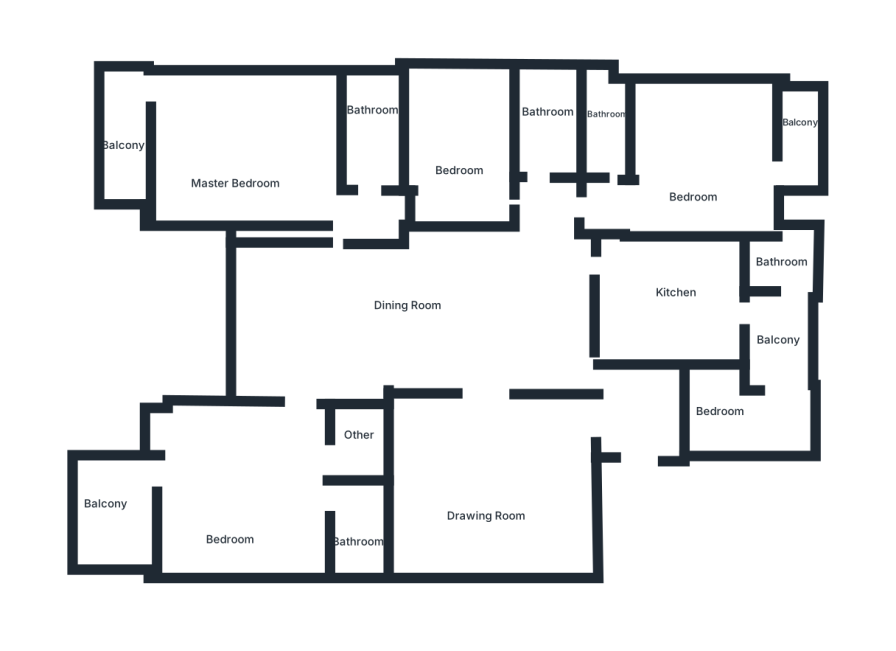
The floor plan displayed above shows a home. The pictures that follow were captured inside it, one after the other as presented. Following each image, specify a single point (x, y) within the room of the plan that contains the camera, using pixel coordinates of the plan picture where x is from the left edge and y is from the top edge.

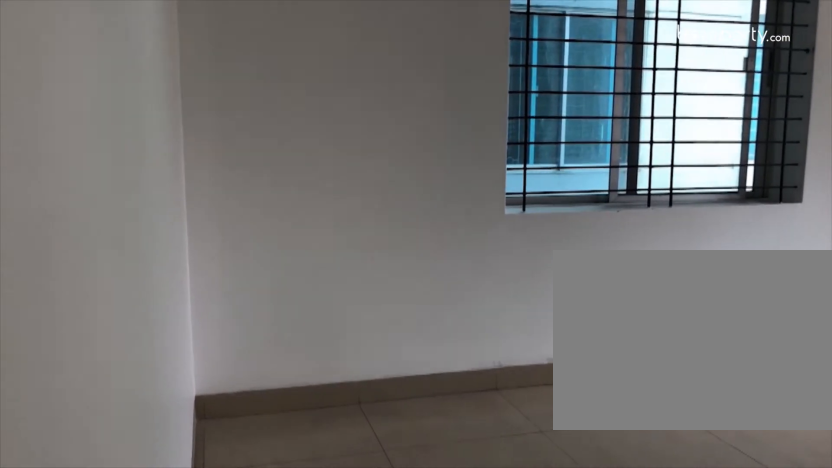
(694, 157)
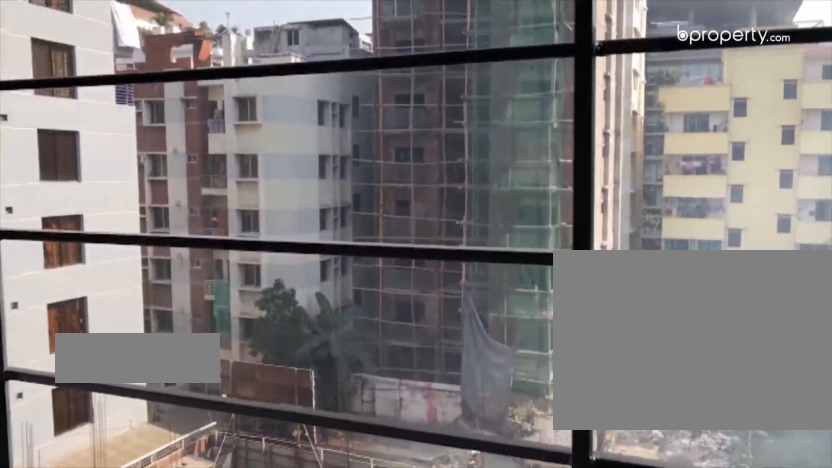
(799, 138)
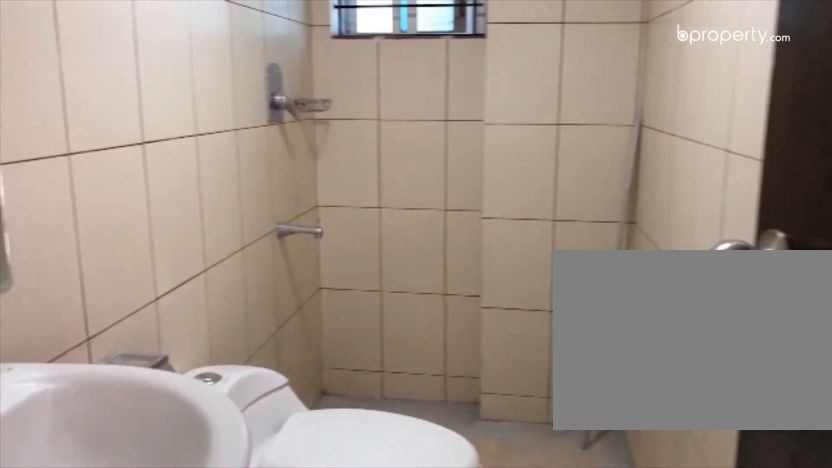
(609, 134)
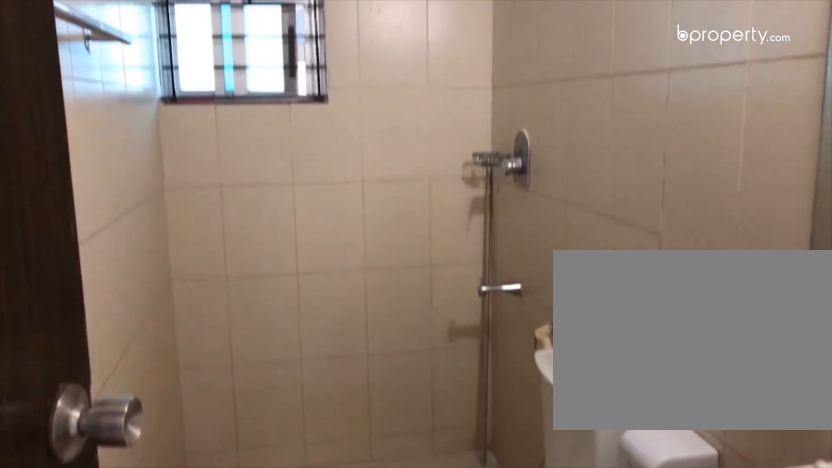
(548, 127)
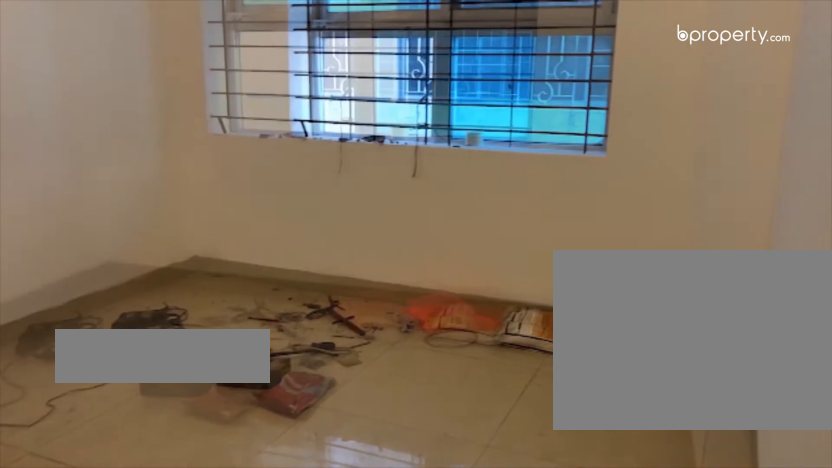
(459, 161)
